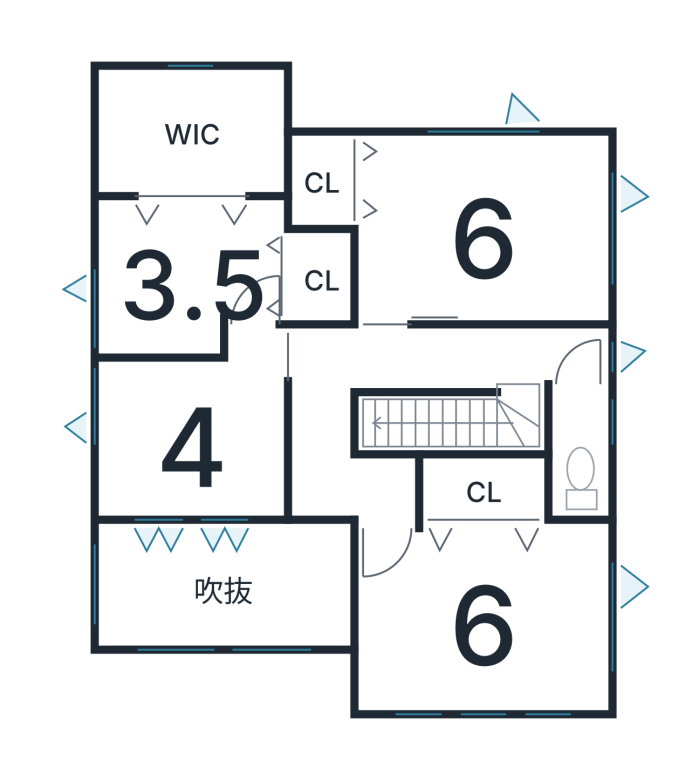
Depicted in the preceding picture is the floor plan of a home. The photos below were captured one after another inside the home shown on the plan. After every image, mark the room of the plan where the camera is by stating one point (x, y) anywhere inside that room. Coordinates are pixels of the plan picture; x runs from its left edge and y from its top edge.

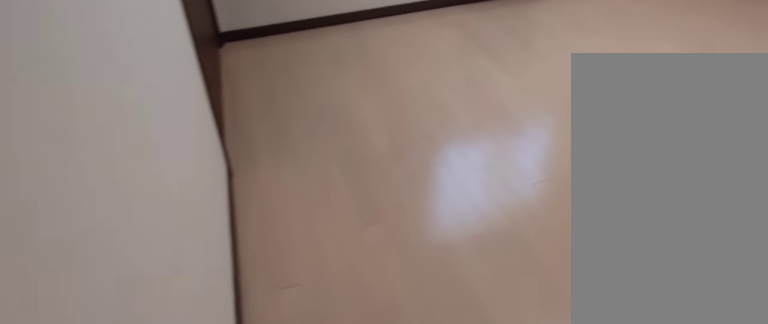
(467, 240)
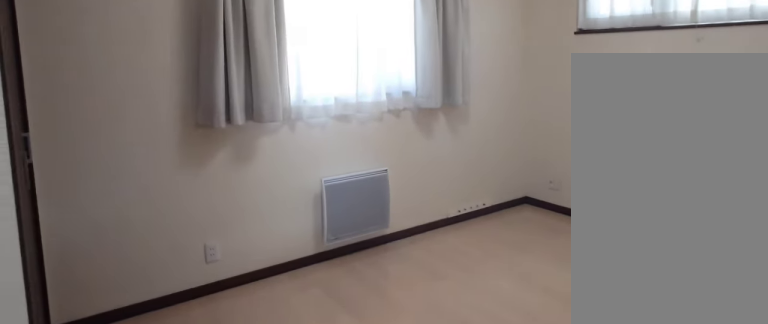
(467, 240)
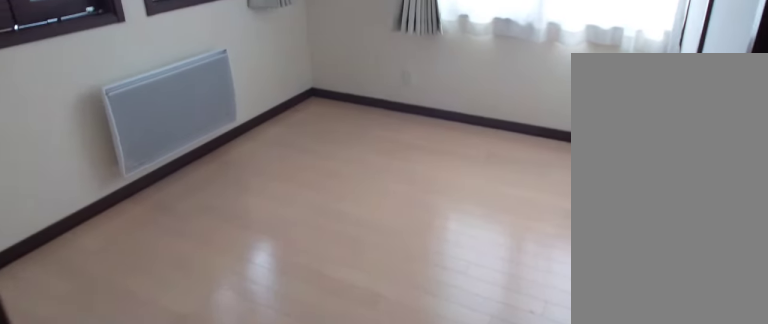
(183, 439)
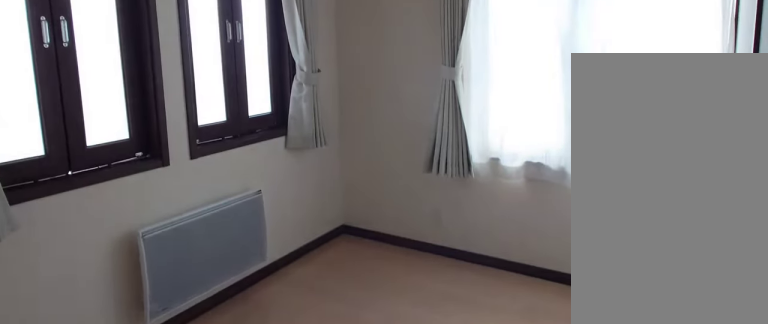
(183, 439)
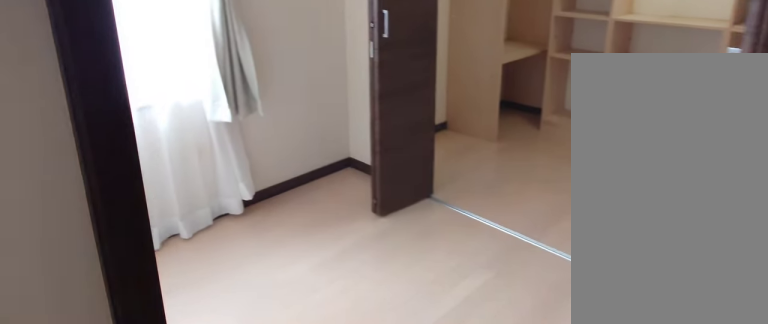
(185, 286)
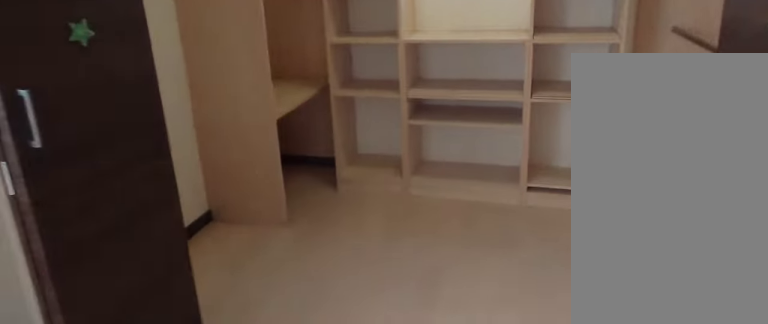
(178, 122)
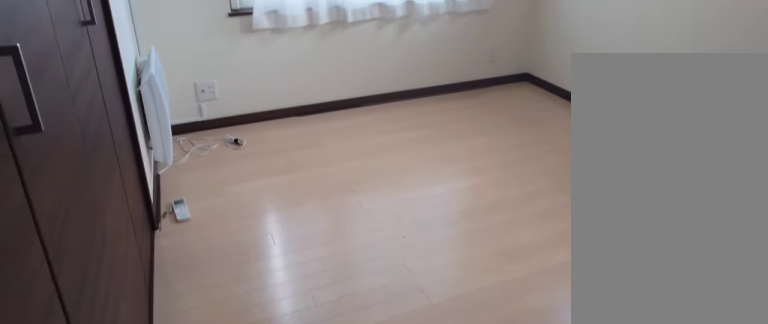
(474, 603)
